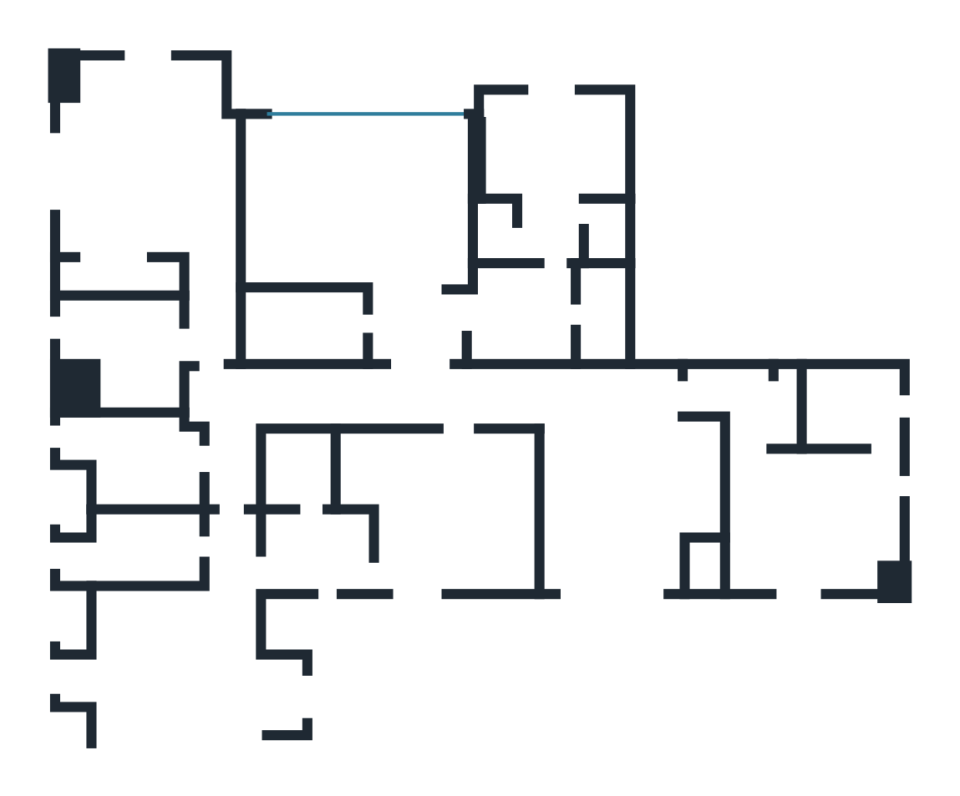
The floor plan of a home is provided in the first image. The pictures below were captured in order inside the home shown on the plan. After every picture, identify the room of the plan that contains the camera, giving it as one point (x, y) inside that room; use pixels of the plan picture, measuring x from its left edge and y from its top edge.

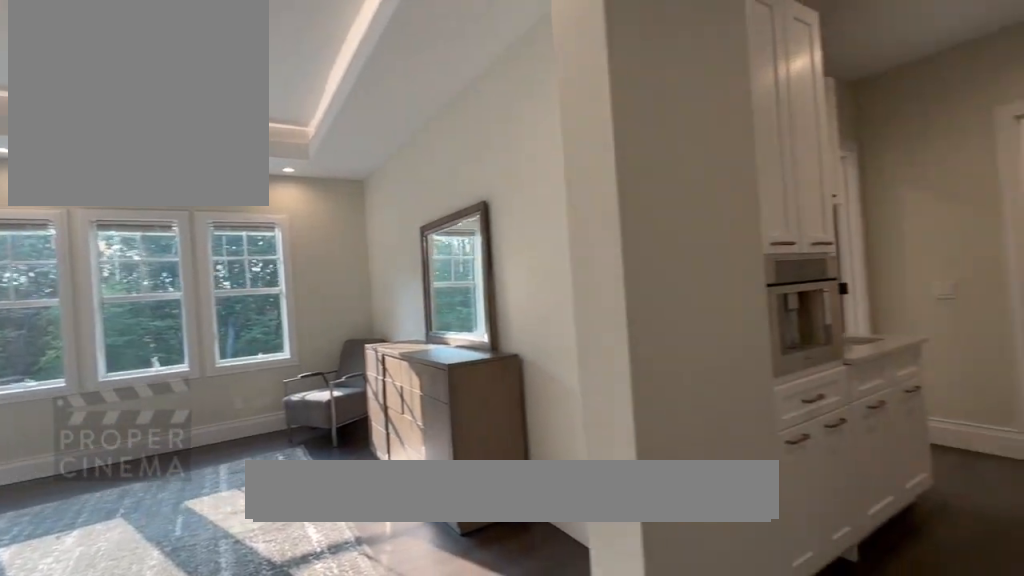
(355, 240)
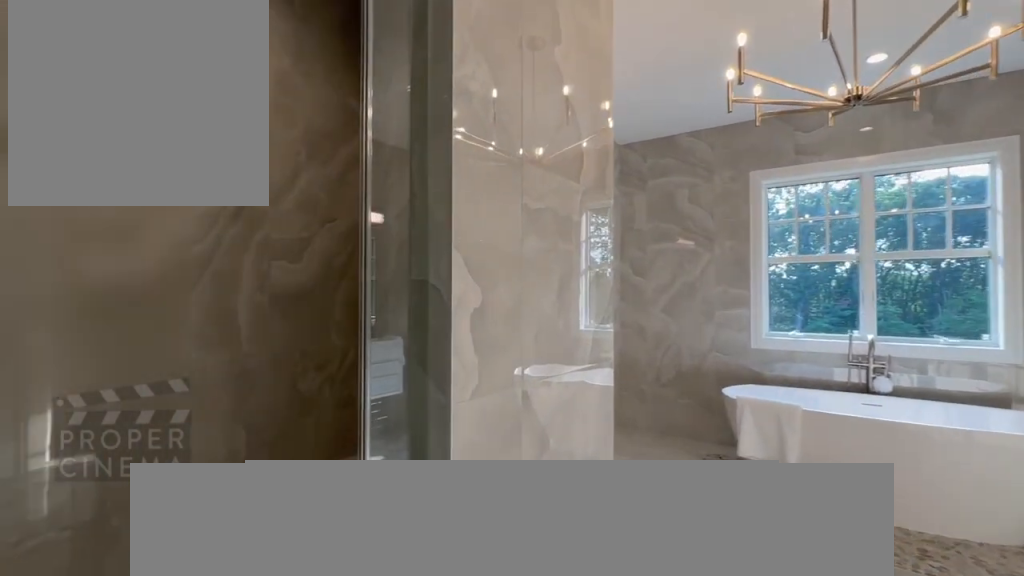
(552, 184)
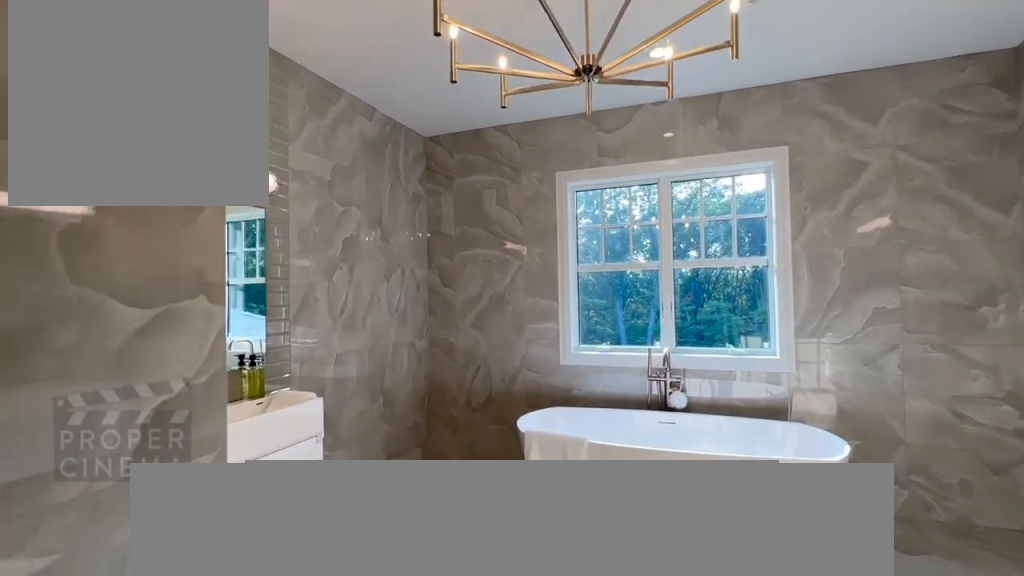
(552, 184)
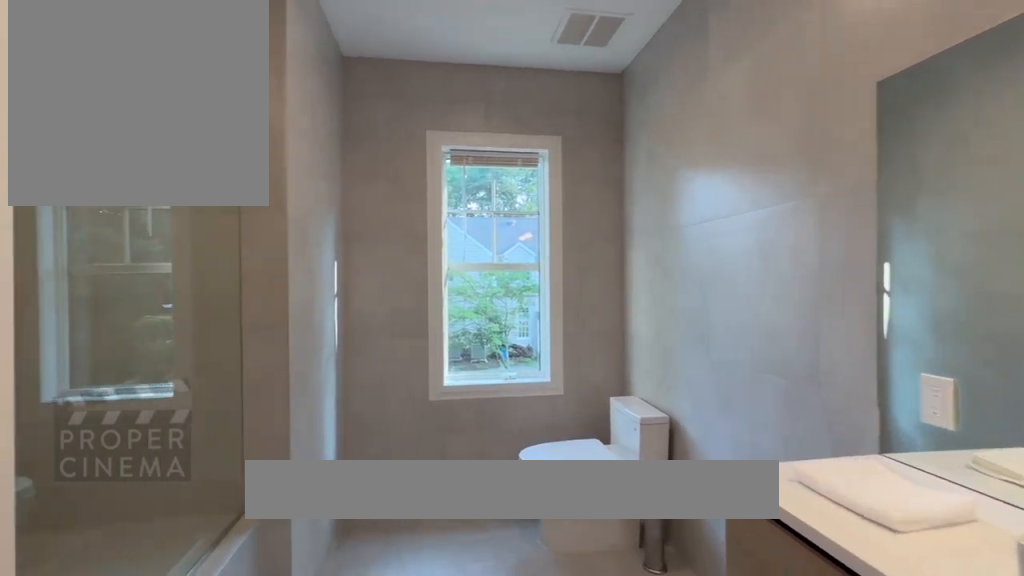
(123, 355)
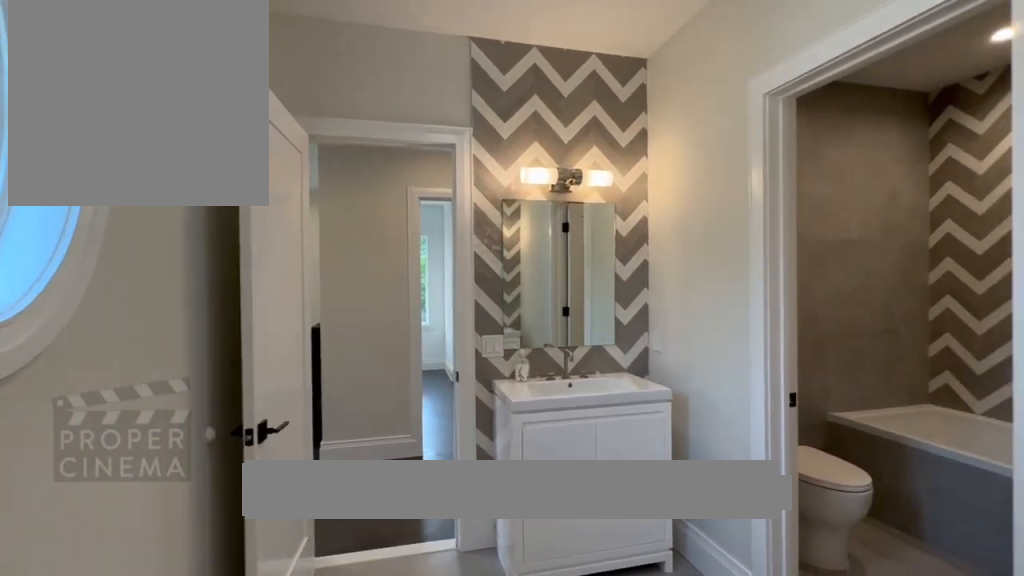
(316, 510)
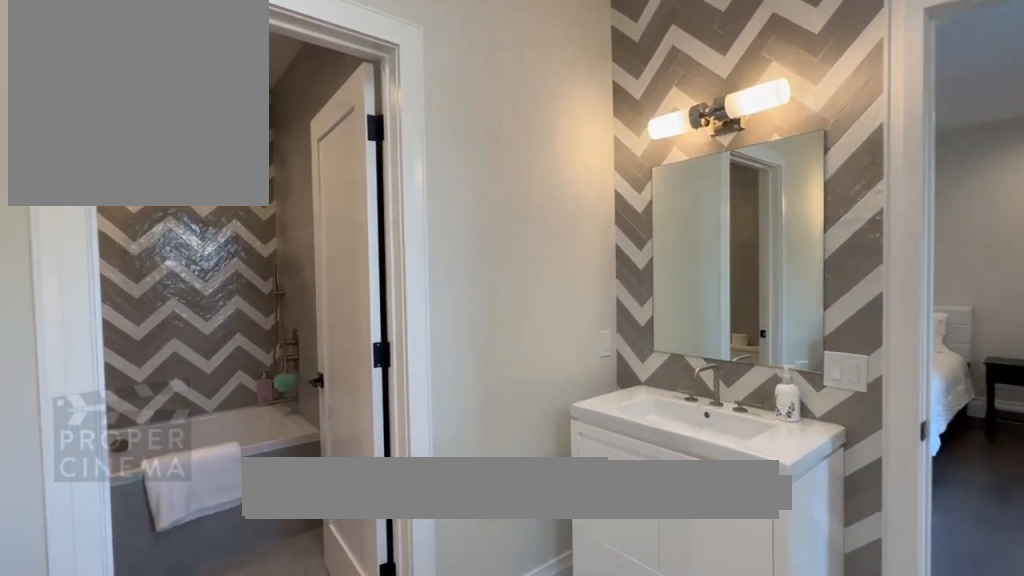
(316, 510)
